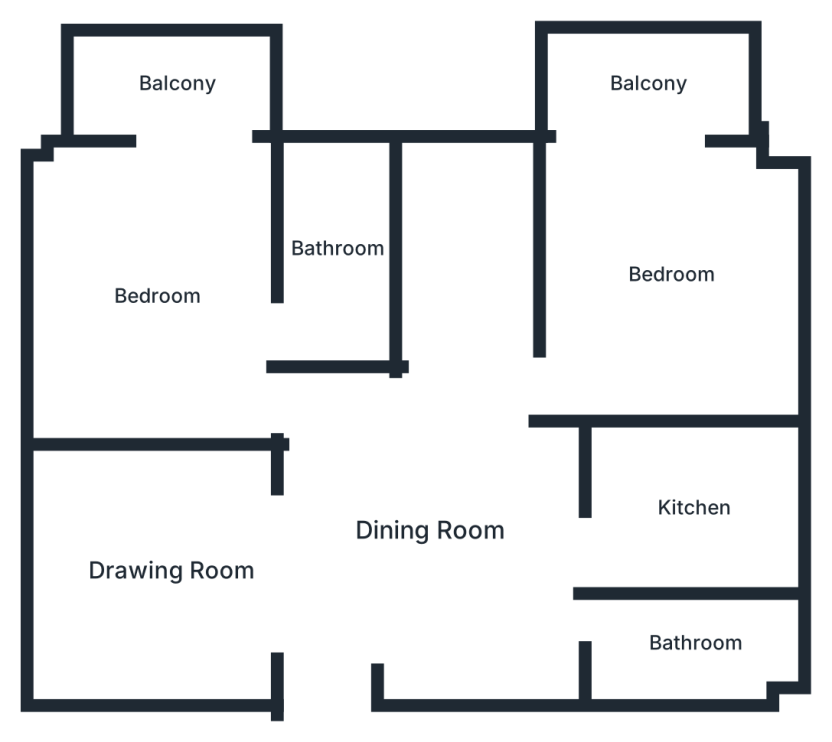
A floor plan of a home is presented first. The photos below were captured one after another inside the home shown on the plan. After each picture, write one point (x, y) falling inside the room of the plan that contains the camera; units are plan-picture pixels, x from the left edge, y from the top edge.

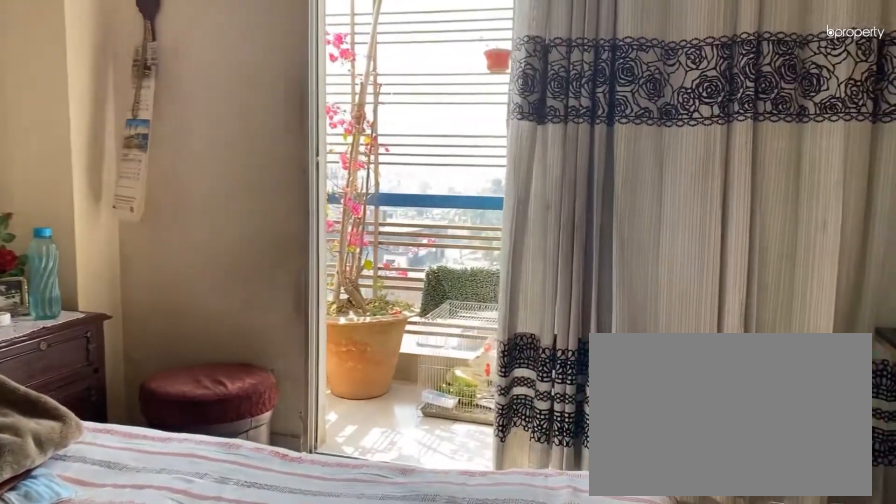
(156, 296)
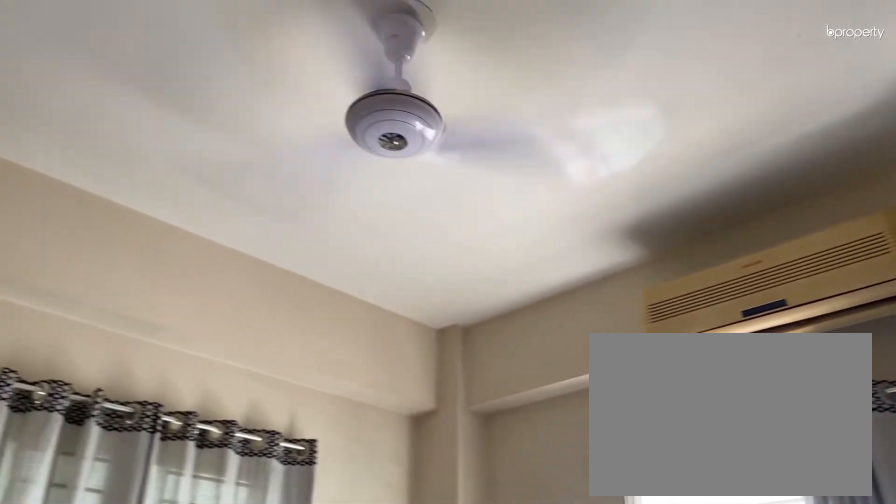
(157, 296)
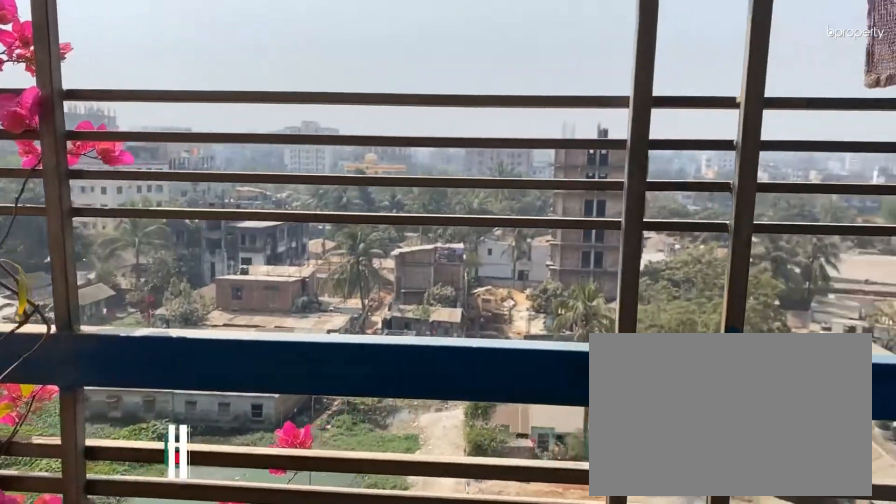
(177, 76)
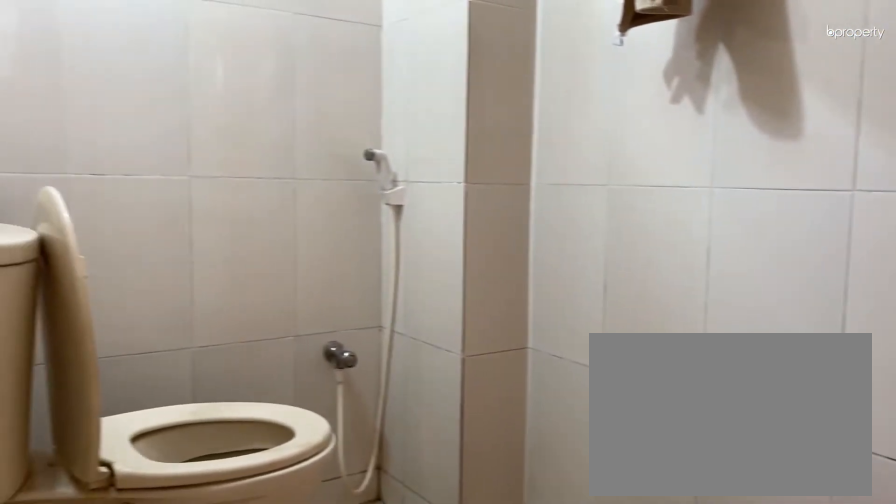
(336, 247)
